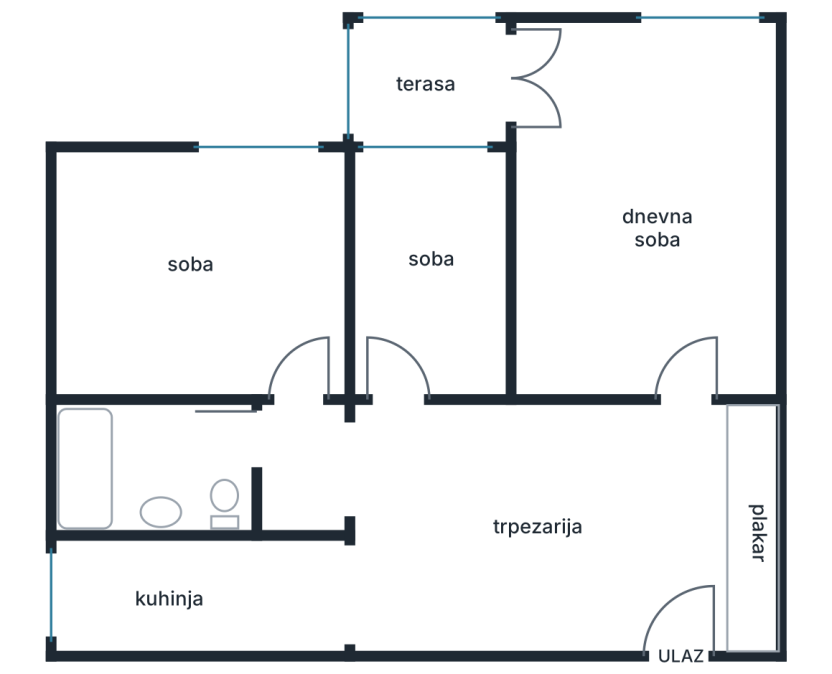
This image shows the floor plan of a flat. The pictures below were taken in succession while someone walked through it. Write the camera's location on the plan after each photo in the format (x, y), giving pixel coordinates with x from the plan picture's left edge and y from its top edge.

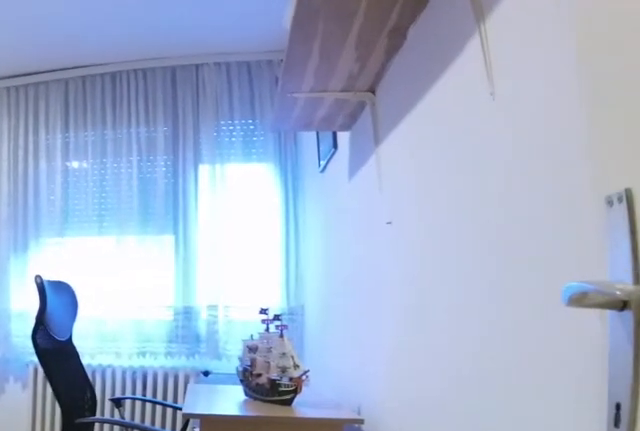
(307, 434)
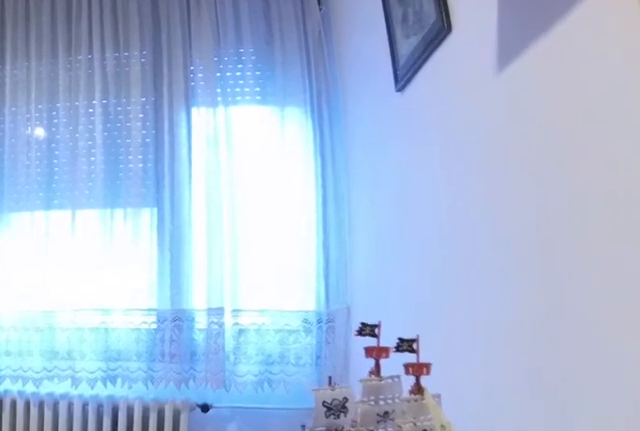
(310, 347)
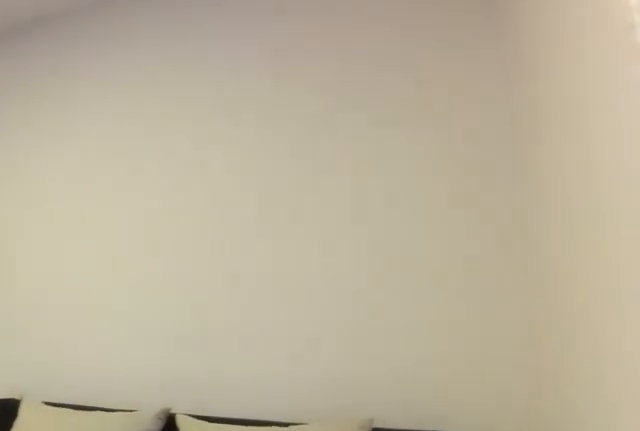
(261, 173)
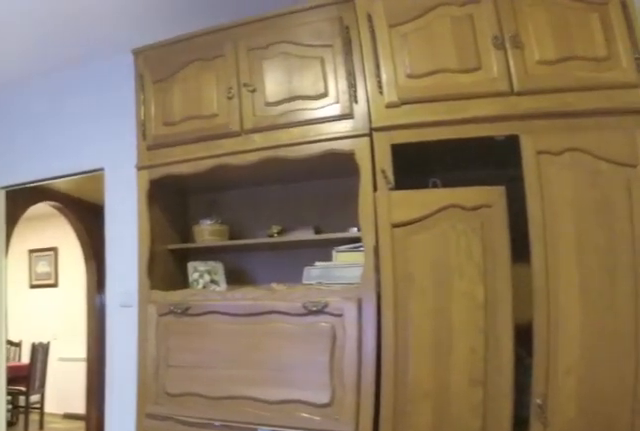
(194, 185)
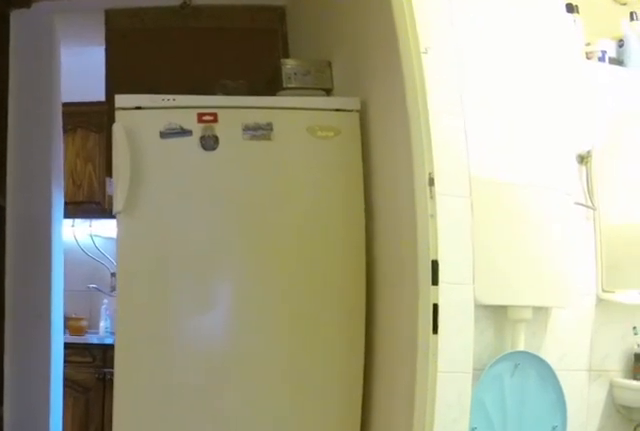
(295, 351)
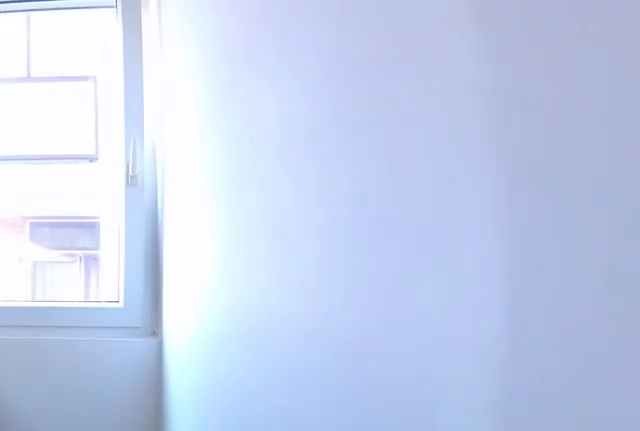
(241, 592)
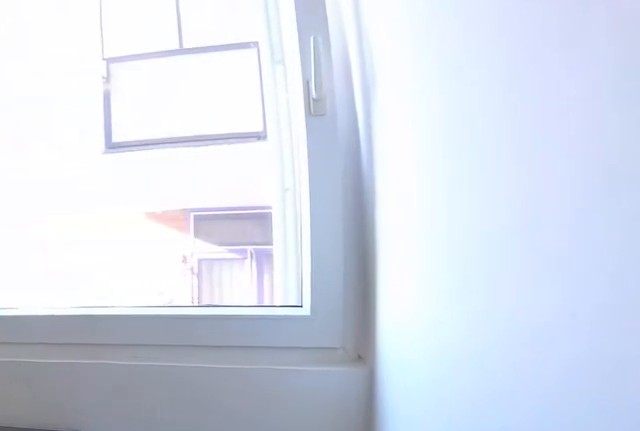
(177, 590)
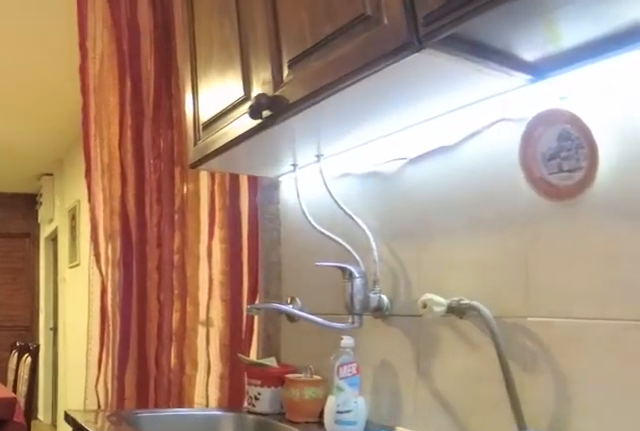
(229, 590)
